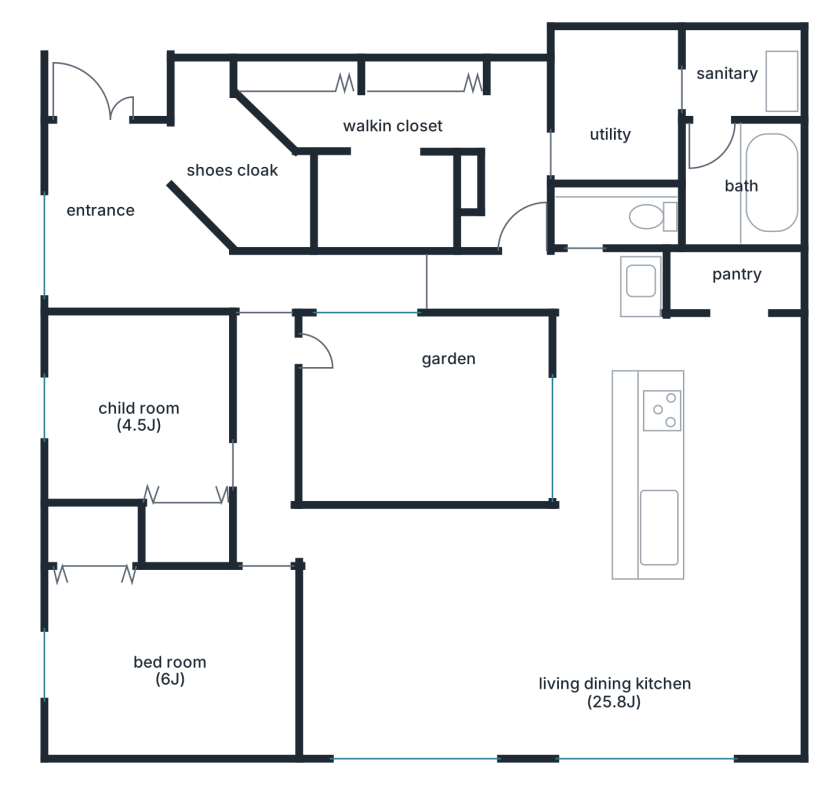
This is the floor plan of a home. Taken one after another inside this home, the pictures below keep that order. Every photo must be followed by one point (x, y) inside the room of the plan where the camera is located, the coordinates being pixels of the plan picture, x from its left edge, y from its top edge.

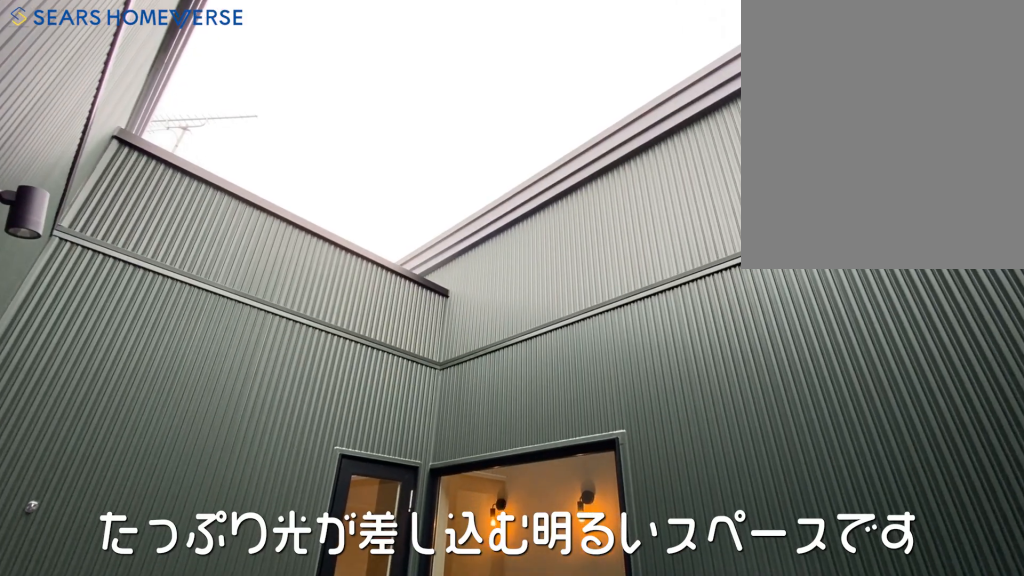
(431, 417)
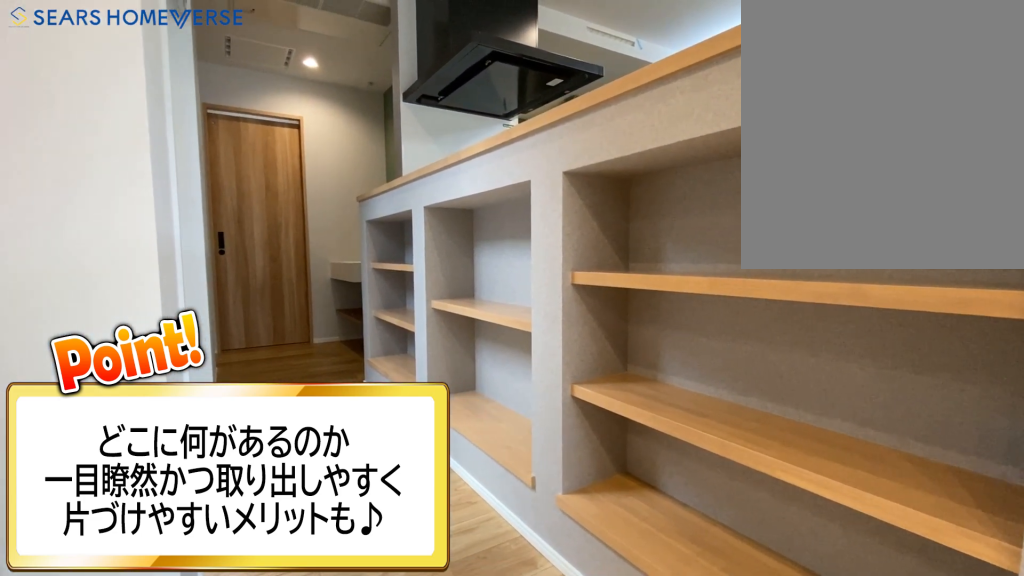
(733, 475)
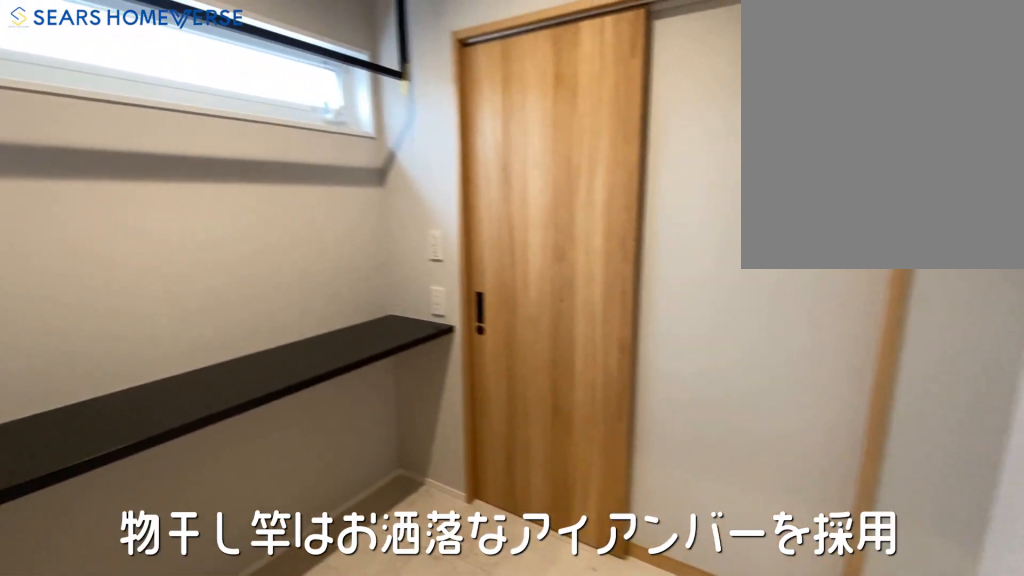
(619, 123)
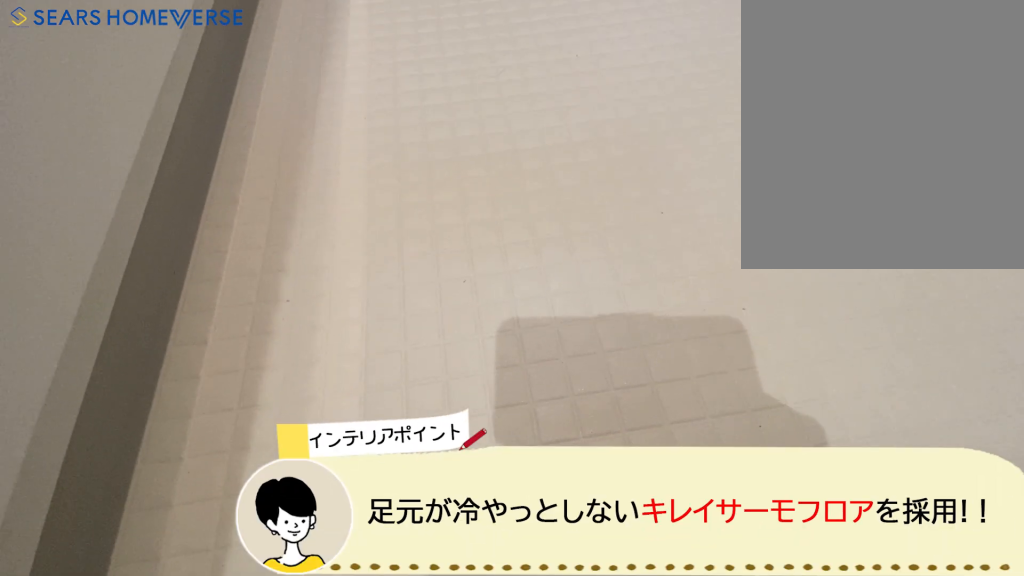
(743, 134)
